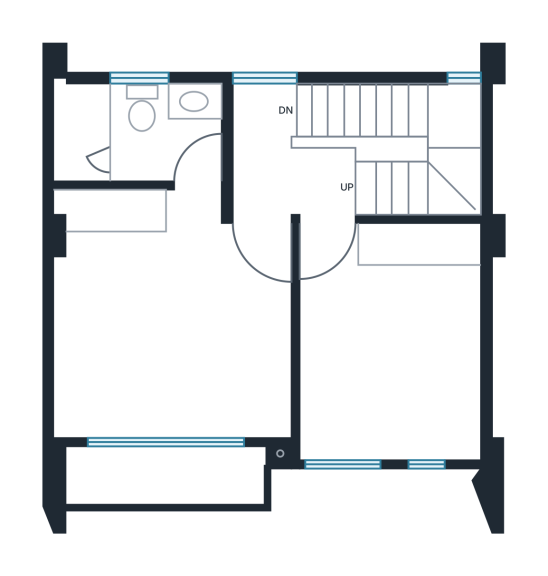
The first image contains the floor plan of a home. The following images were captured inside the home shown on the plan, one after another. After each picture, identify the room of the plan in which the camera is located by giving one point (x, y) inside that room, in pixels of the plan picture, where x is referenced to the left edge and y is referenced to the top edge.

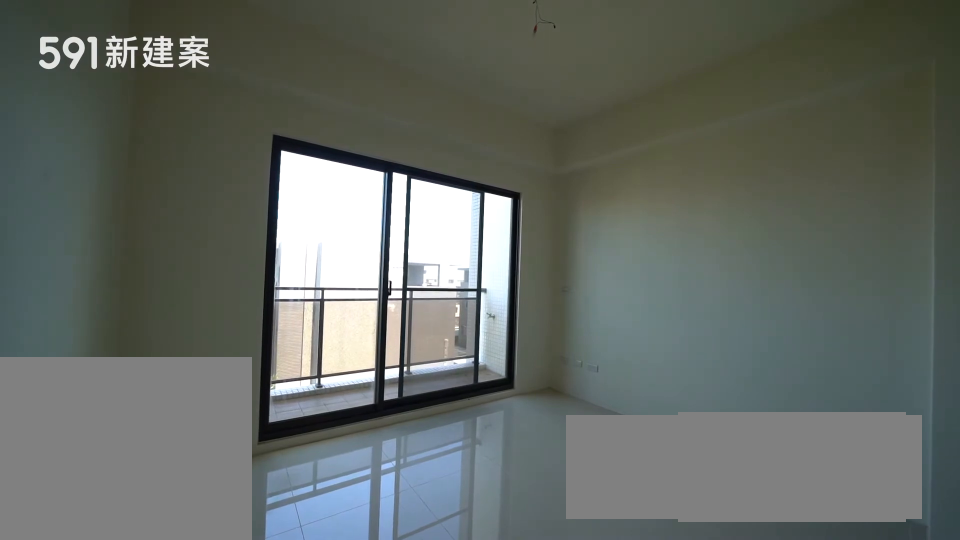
(165, 319)
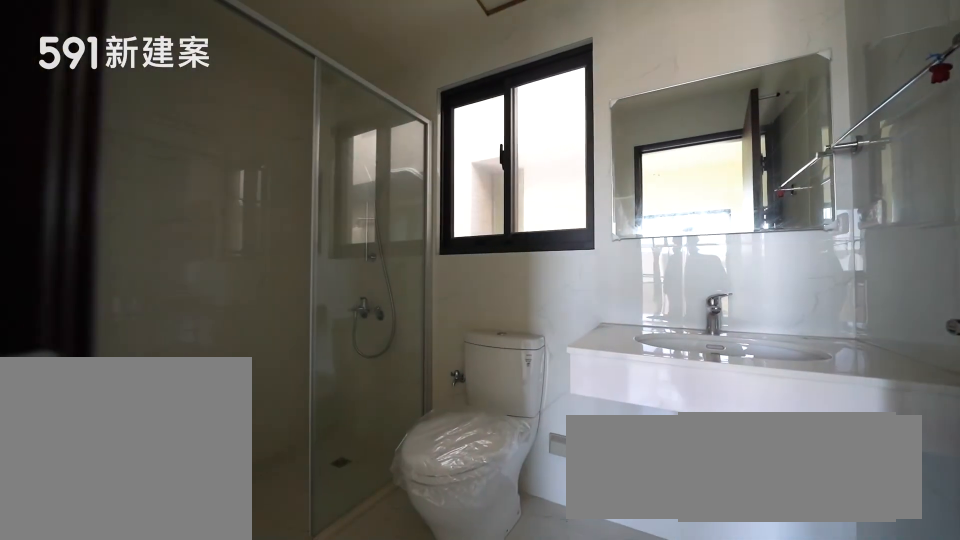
(136, 128)
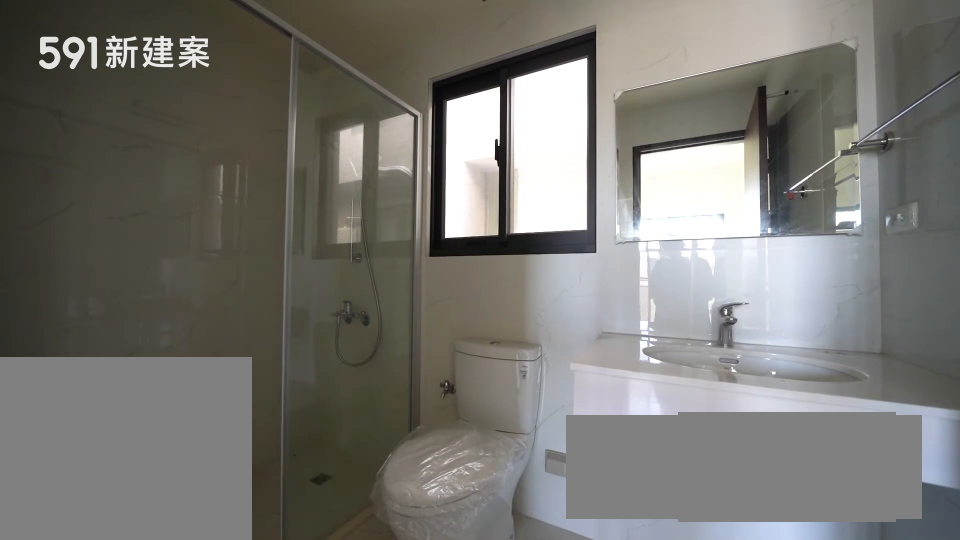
(136, 128)
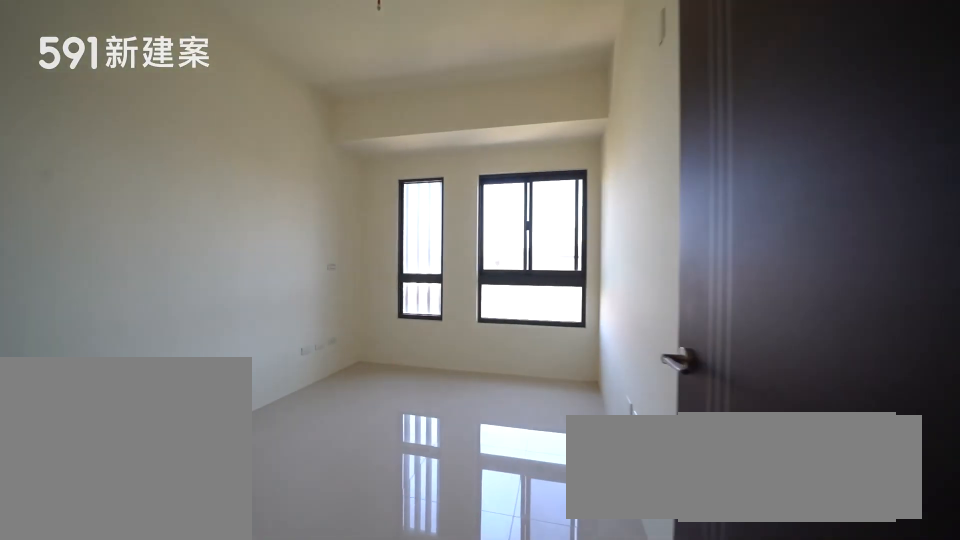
(392, 342)
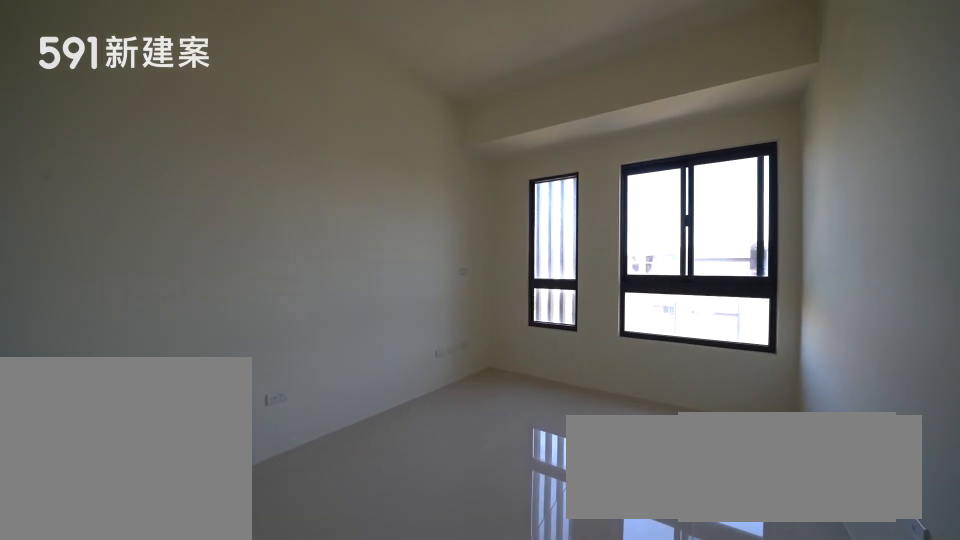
(392, 342)
